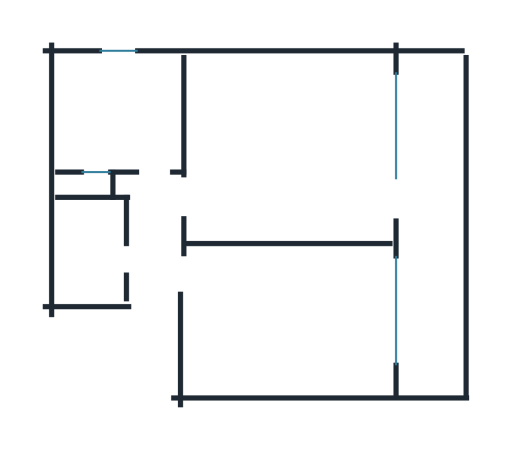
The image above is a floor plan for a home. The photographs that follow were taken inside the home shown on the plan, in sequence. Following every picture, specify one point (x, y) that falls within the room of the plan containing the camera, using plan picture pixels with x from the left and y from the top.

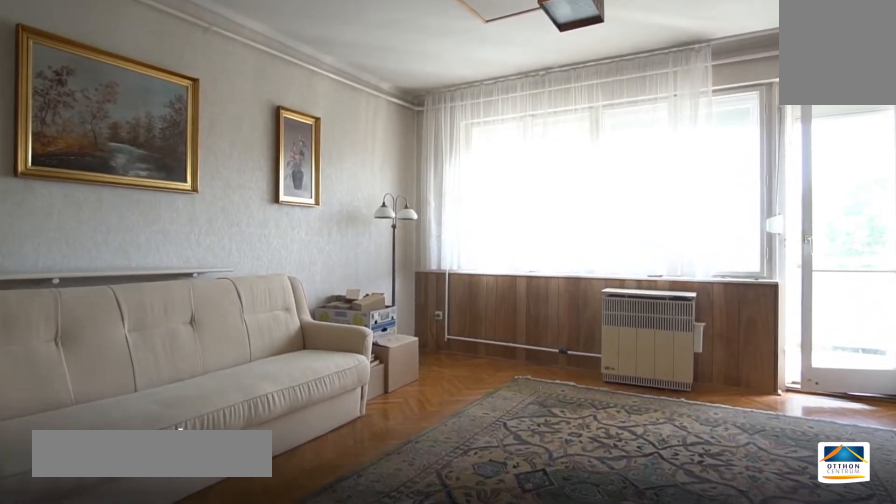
(290, 140)
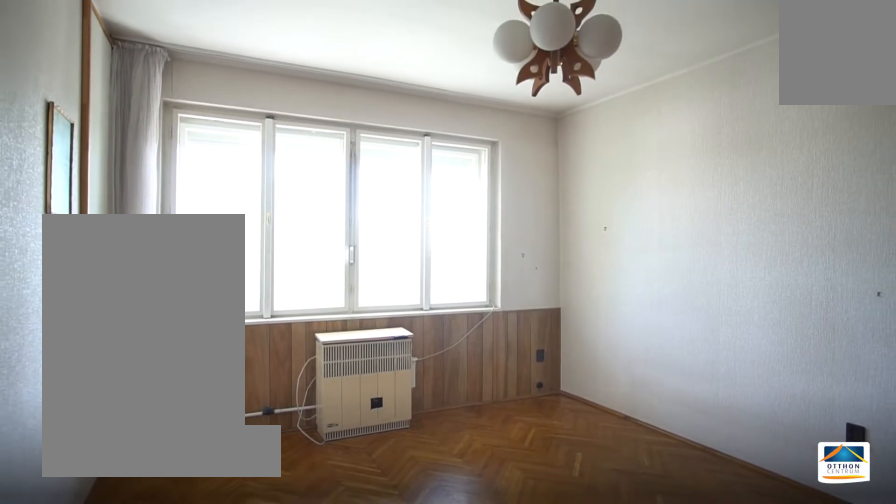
(291, 317)
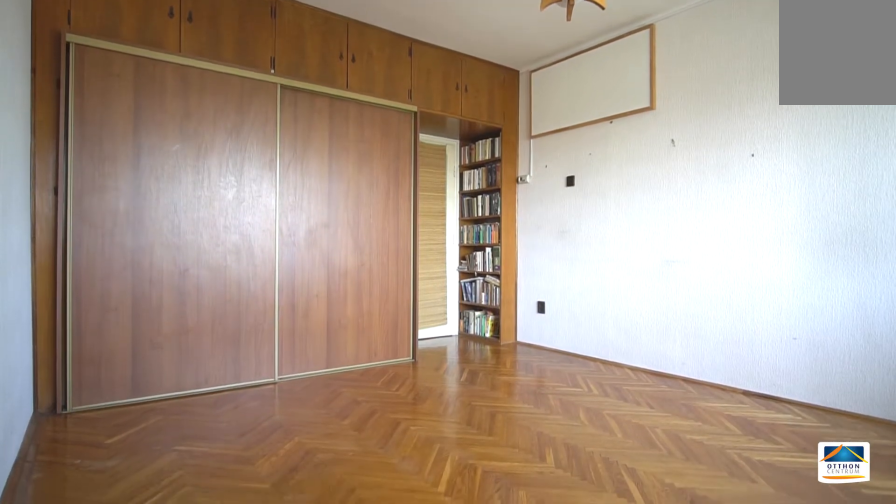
(292, 317)
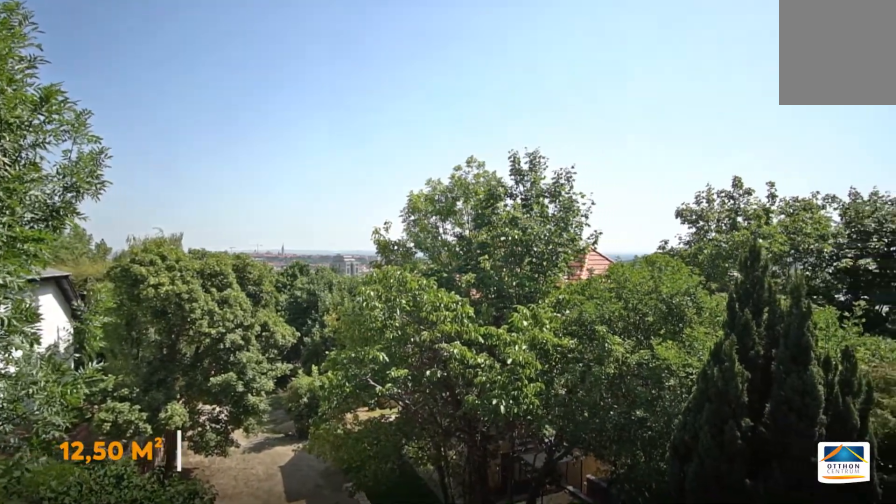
(432, 209)
